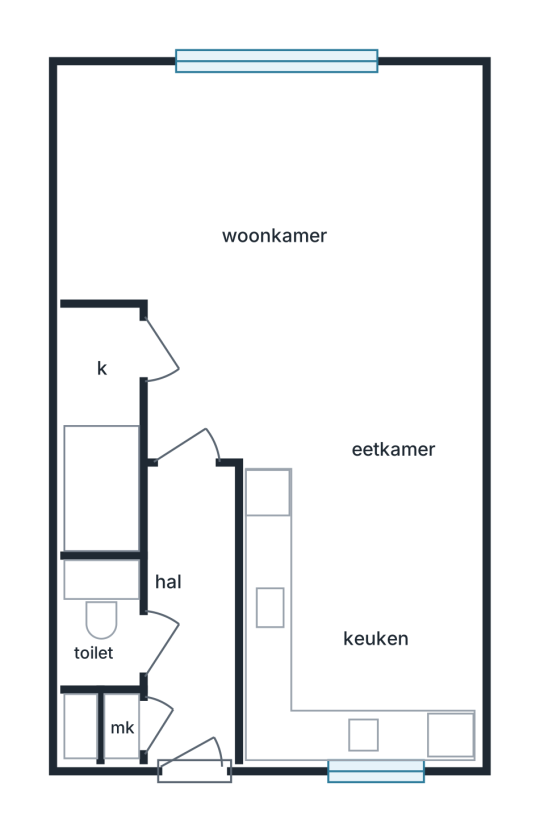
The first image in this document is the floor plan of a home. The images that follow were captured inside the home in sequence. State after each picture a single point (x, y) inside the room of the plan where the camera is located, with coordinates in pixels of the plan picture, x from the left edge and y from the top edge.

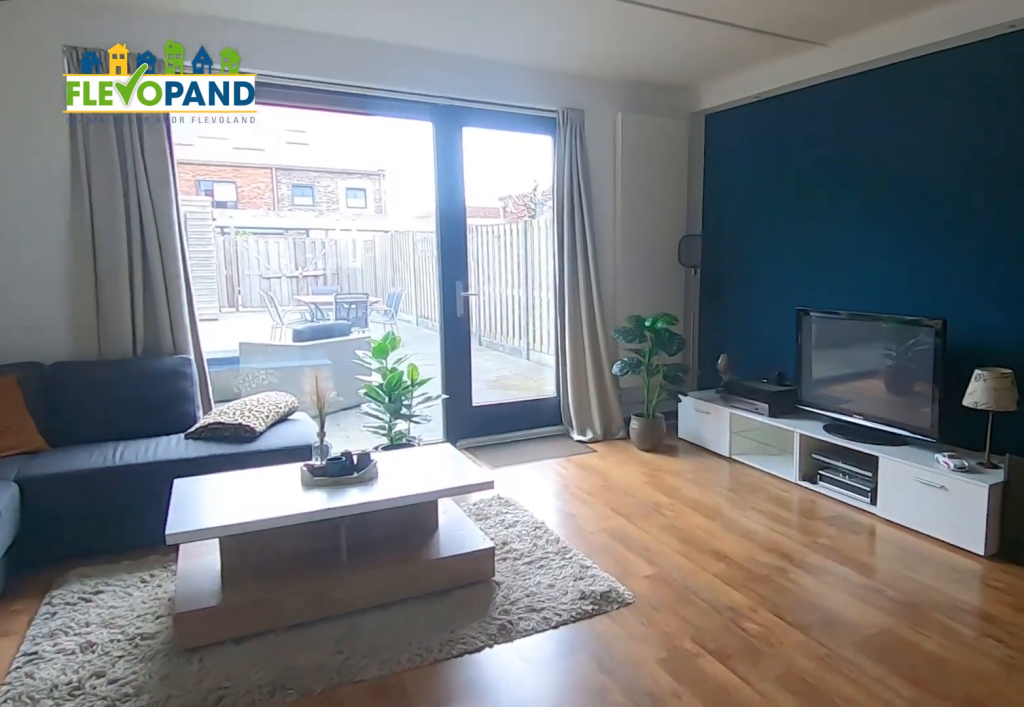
(248, 221)
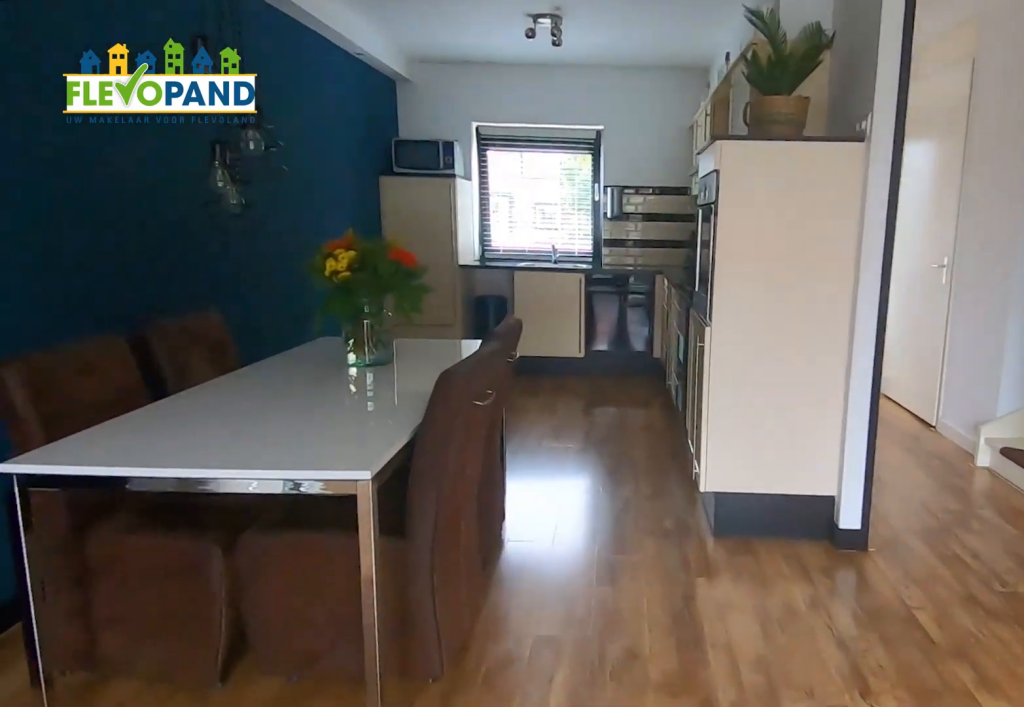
(248, 221)
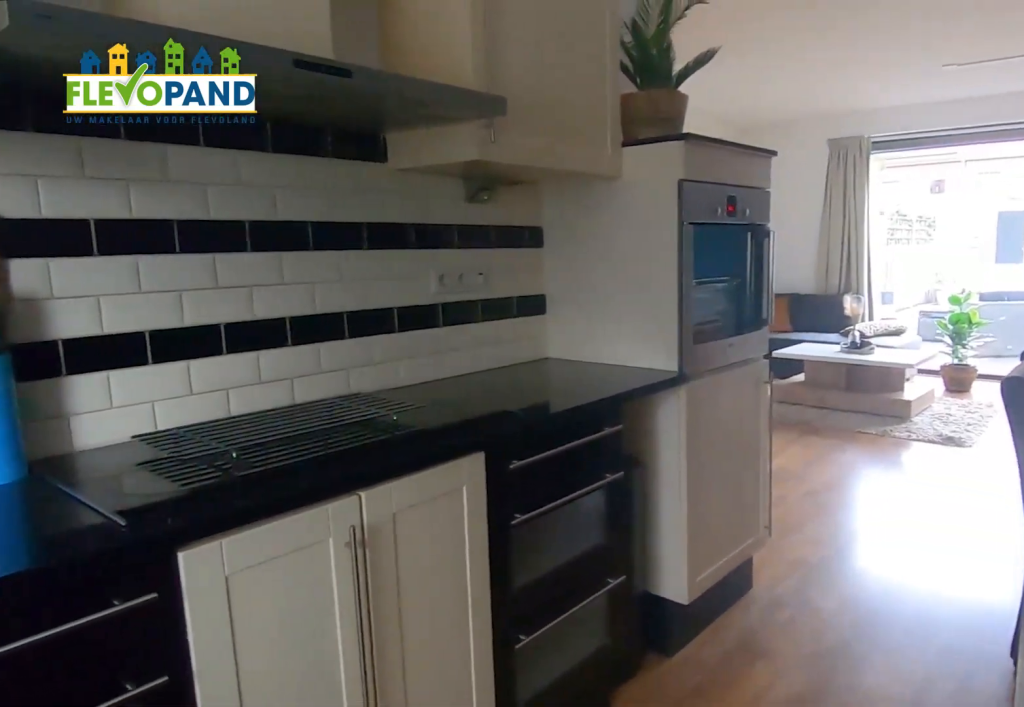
(360, 608)
